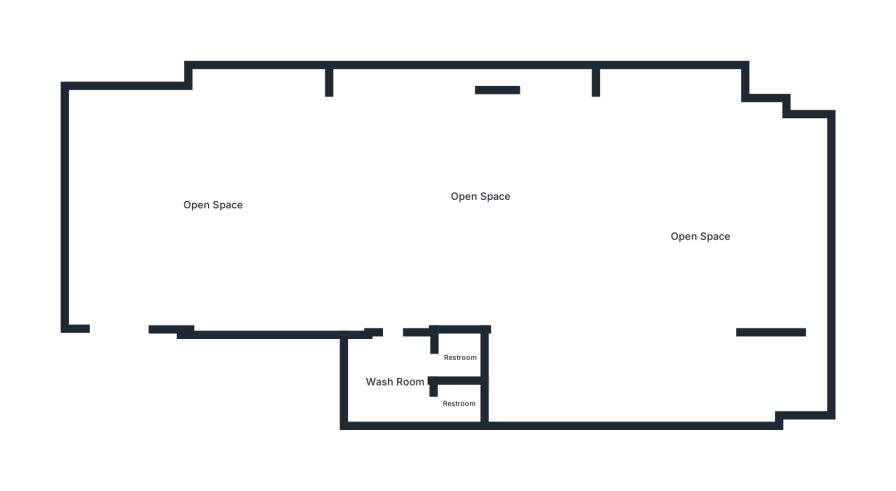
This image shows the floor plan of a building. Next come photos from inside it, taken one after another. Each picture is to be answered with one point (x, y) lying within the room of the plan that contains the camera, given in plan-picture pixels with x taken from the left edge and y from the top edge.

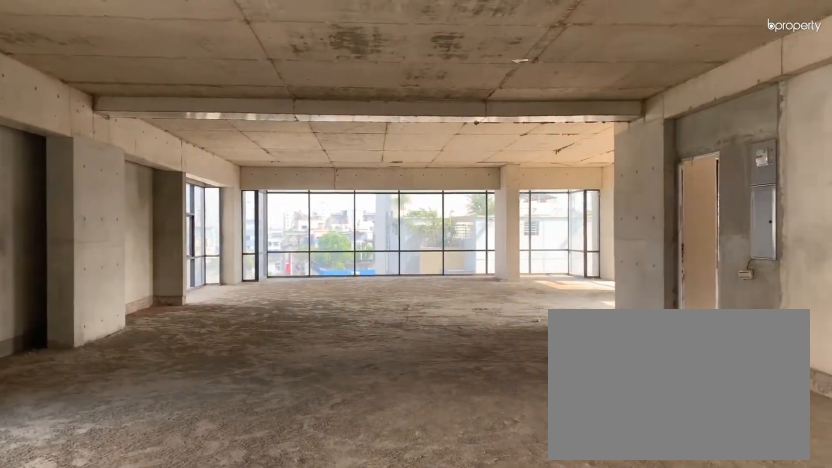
(215, 206)
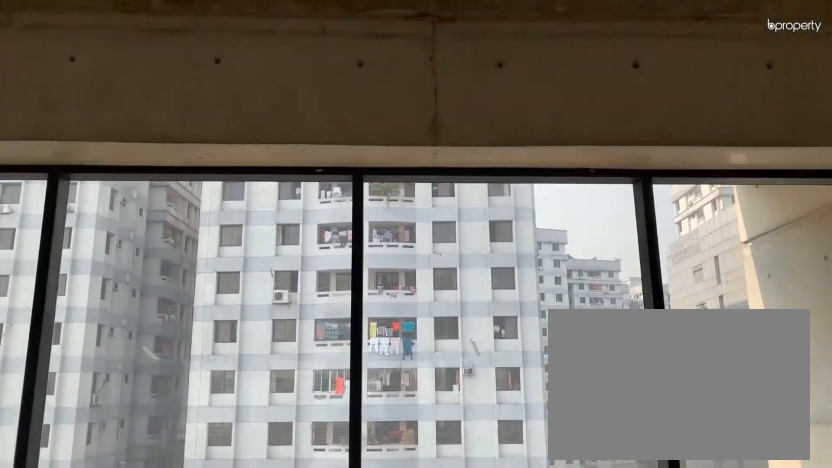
(215, 206)
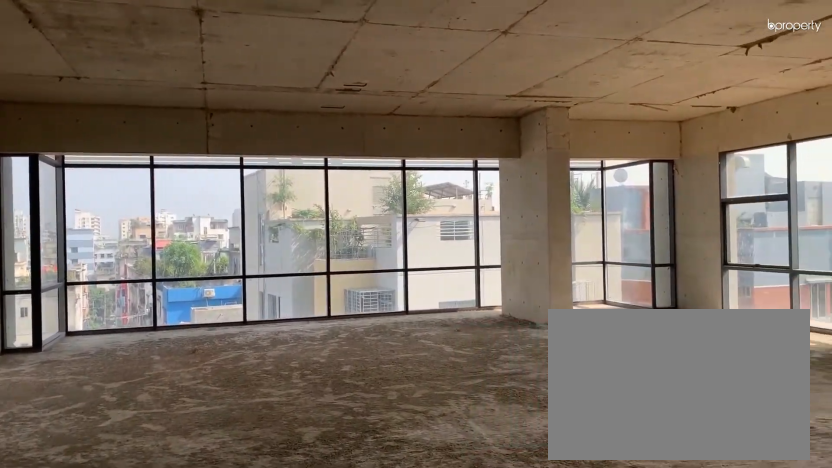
(483, 195)
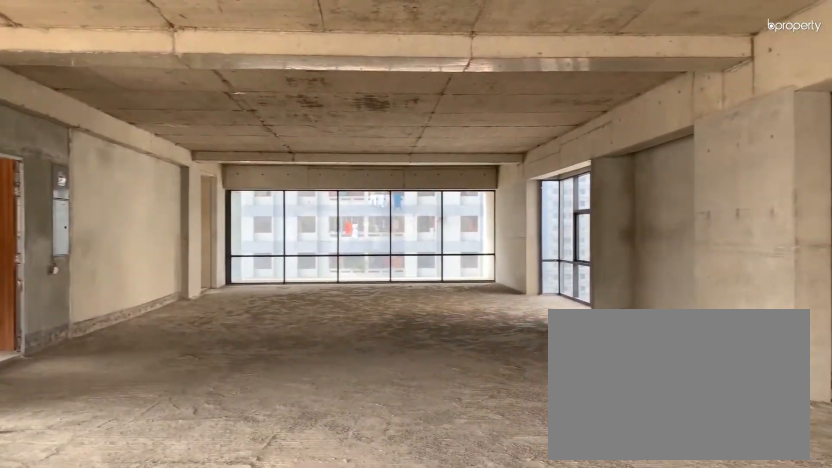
(703, 236)
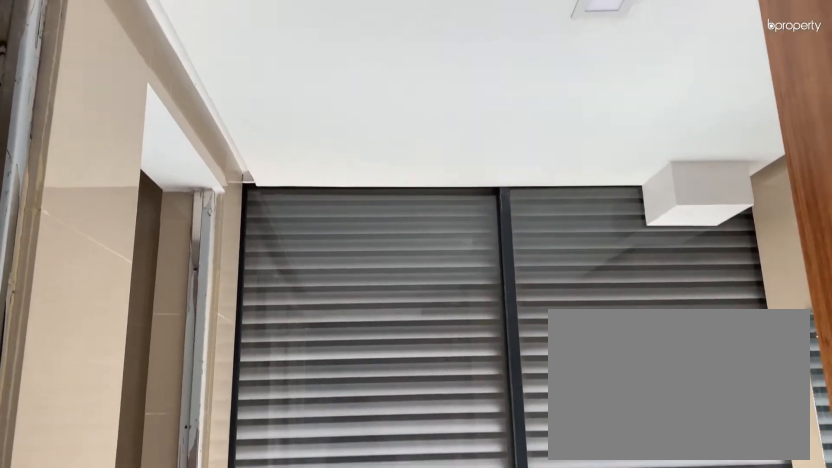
(394, 382)
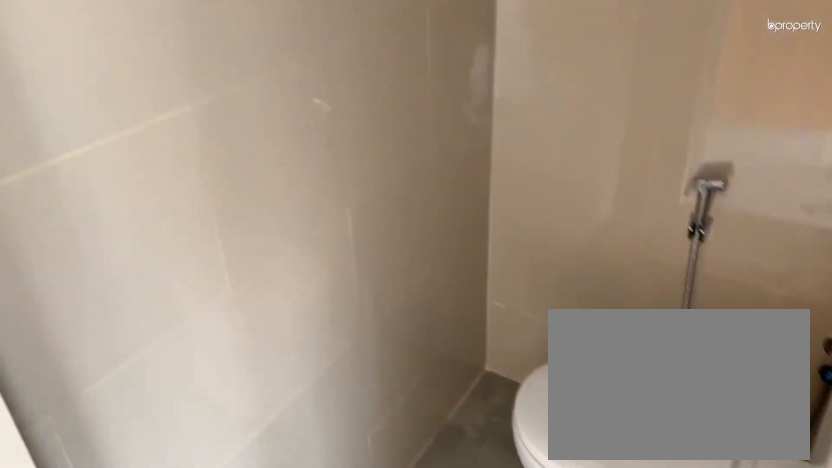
(459, 358)
